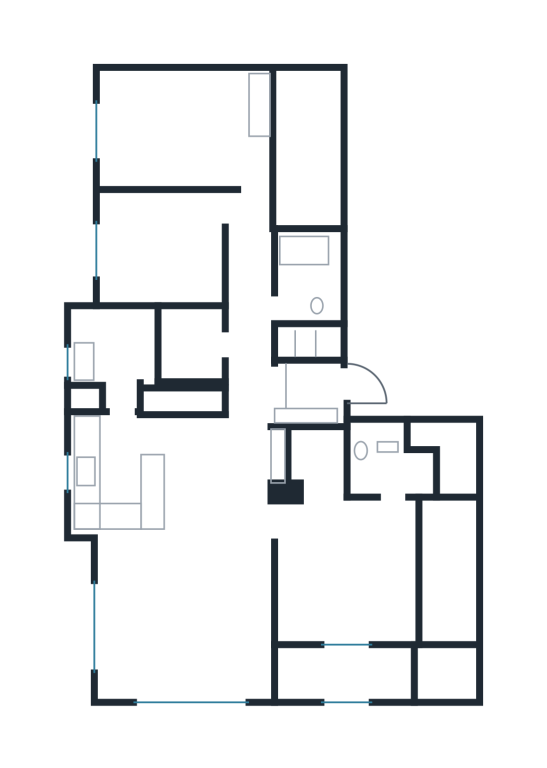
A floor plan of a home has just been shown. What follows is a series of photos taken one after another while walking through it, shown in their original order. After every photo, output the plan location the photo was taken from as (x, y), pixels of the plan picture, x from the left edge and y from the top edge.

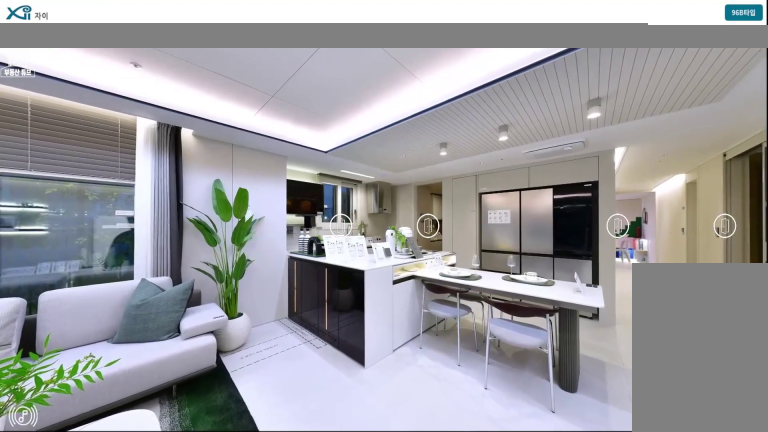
(204, 597)
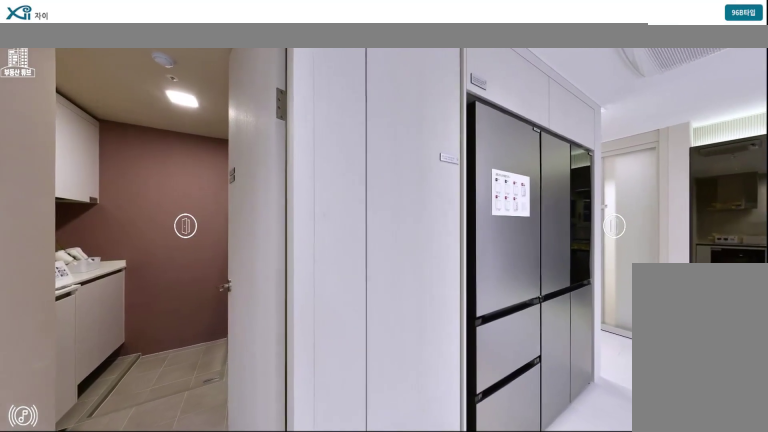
(124, 433)
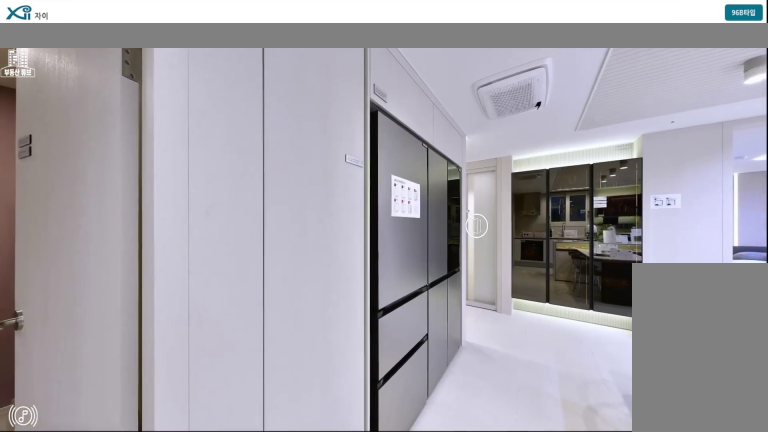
(124, 433)
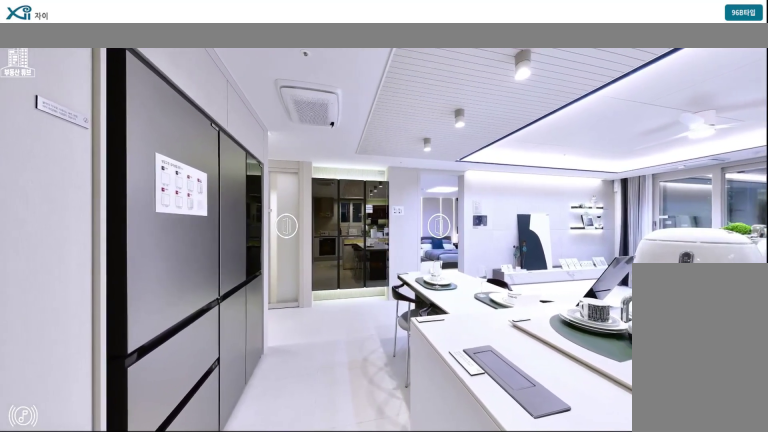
(124, 433)
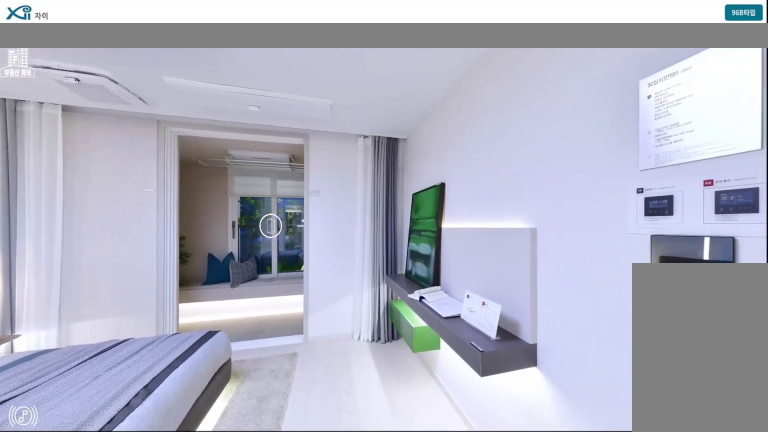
(315, 545)
